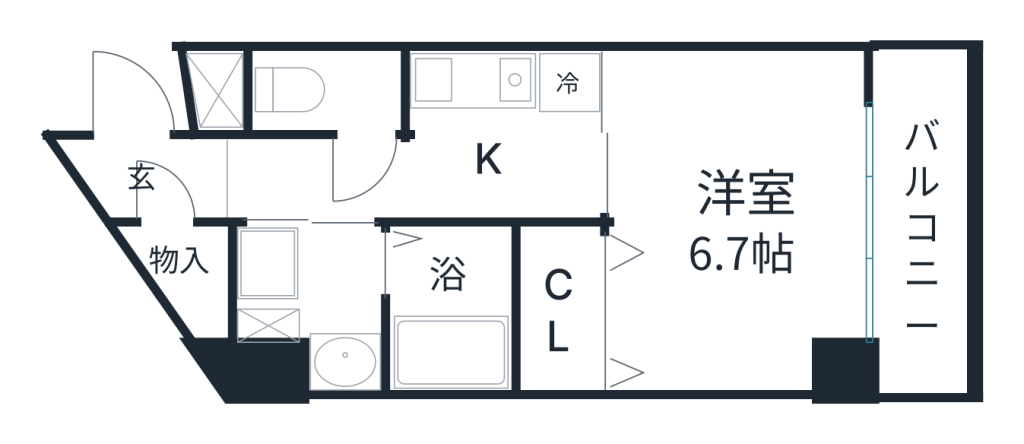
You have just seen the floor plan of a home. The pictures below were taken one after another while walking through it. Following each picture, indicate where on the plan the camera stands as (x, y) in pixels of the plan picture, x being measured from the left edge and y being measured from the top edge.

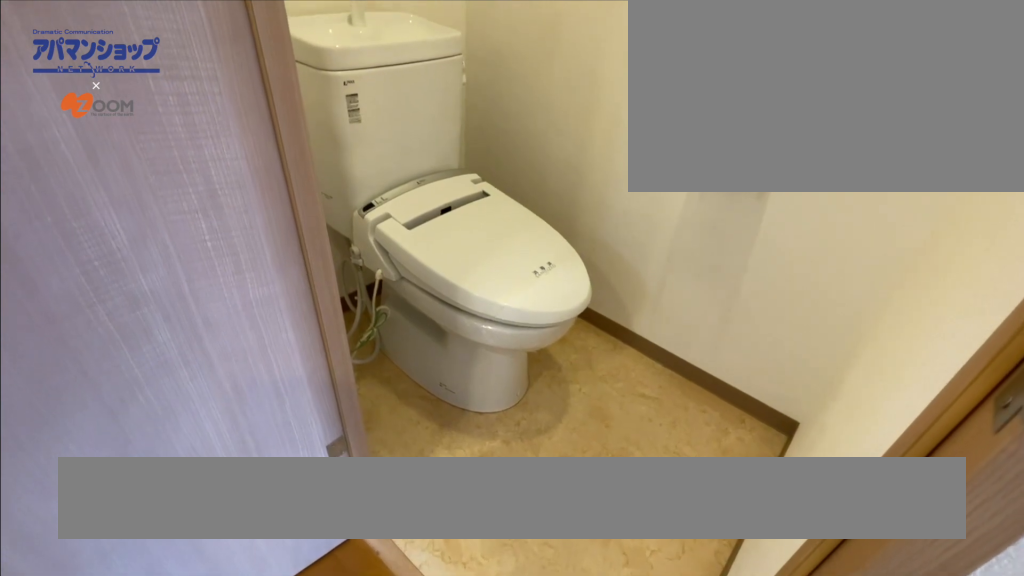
(405, 154)
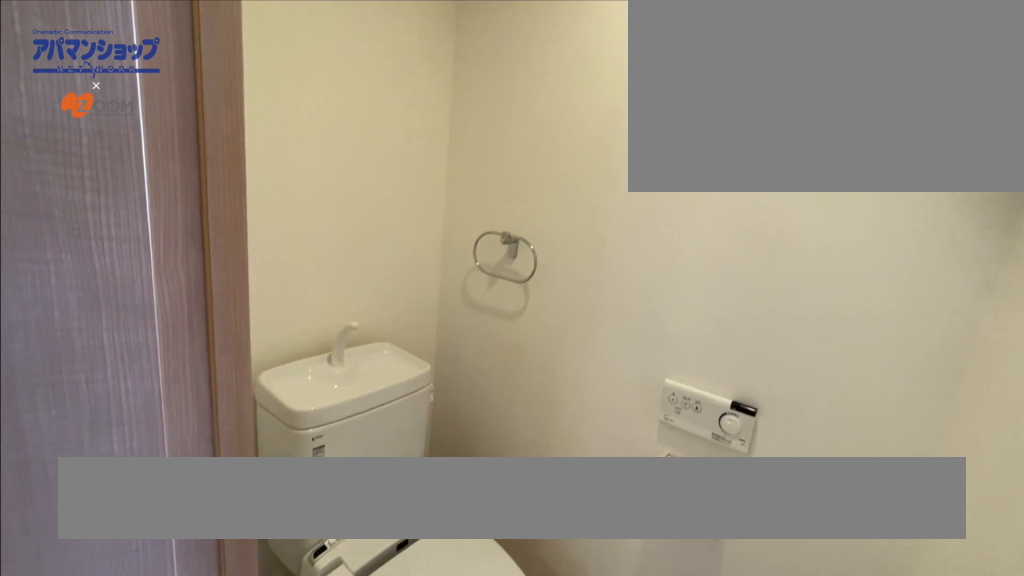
(405, 154)
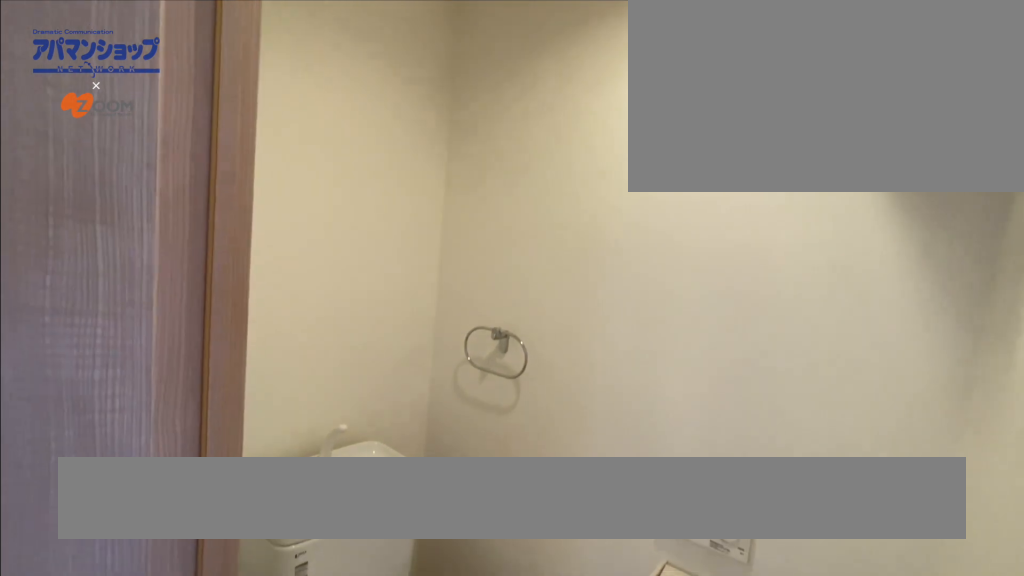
(405, 153)
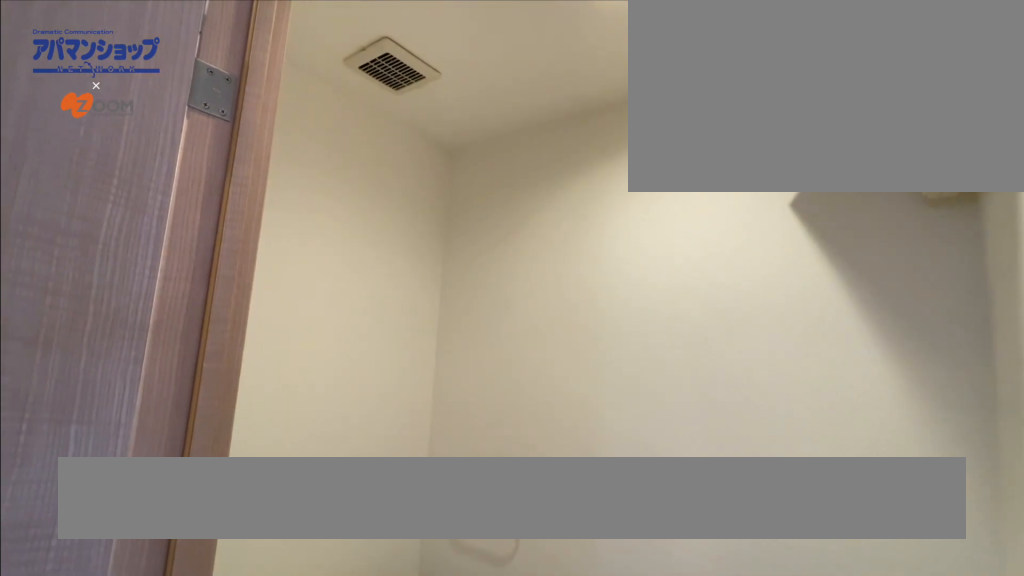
(405, 154)
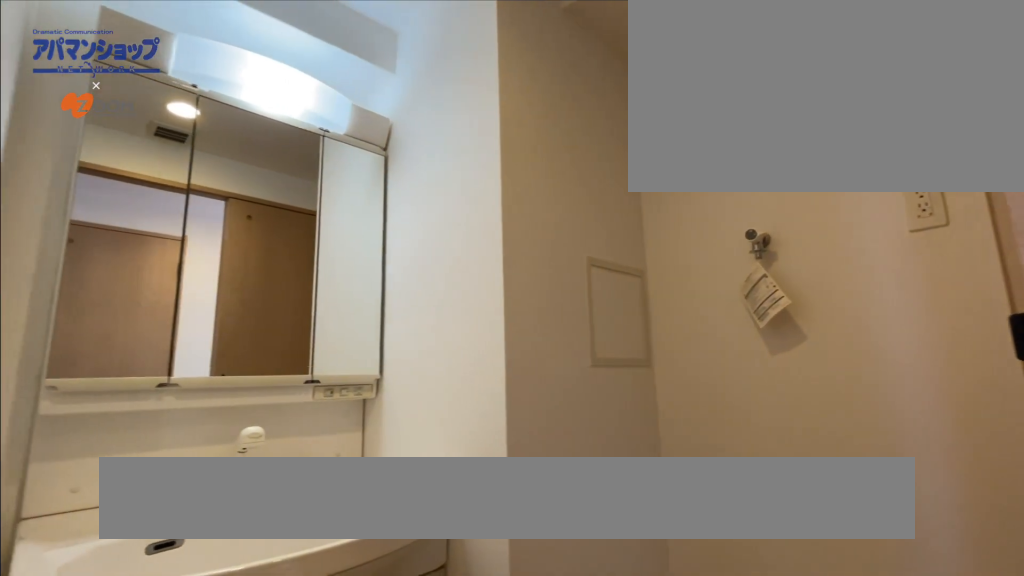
(342, 178)
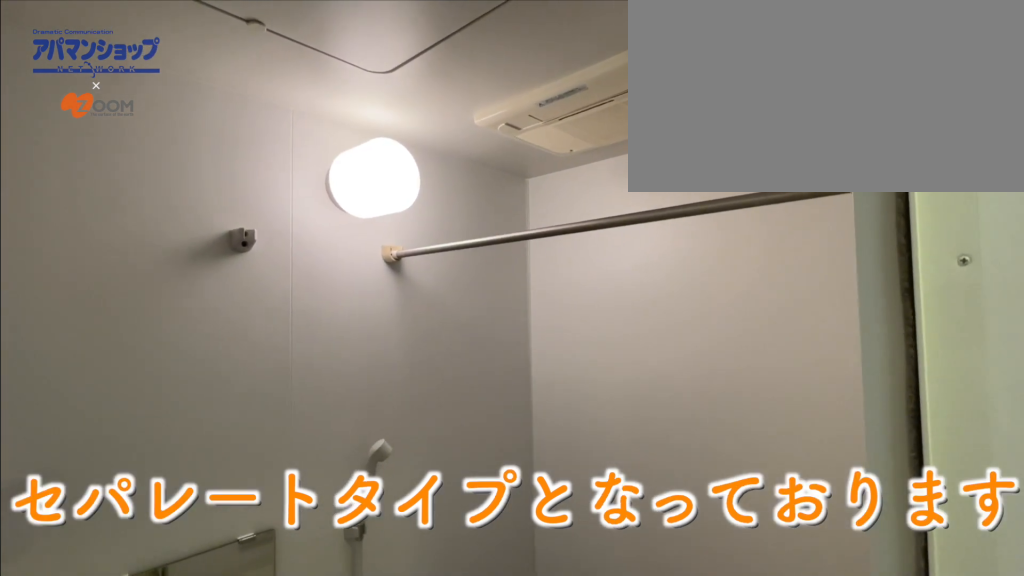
(353, 217)
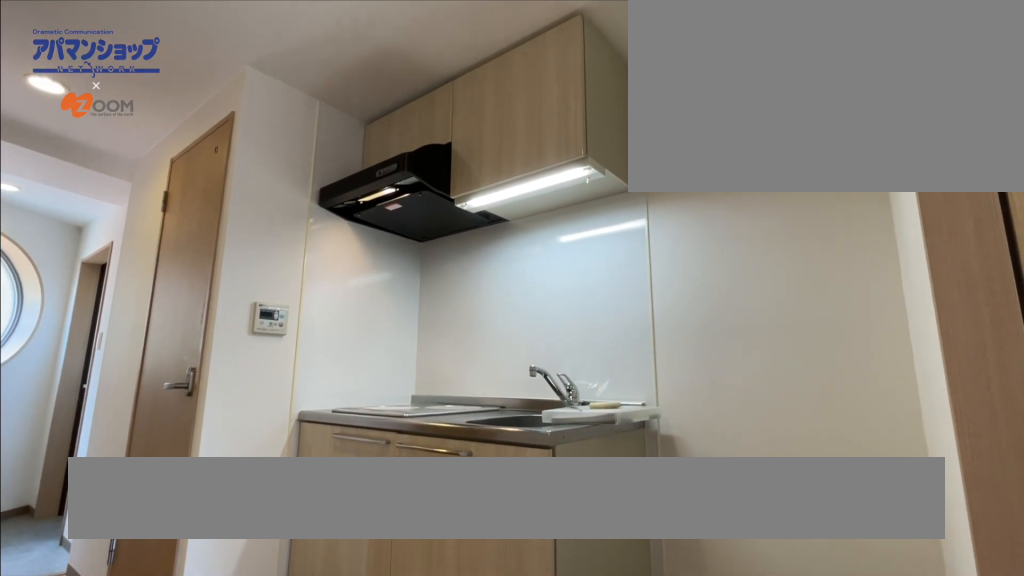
(638, 185)
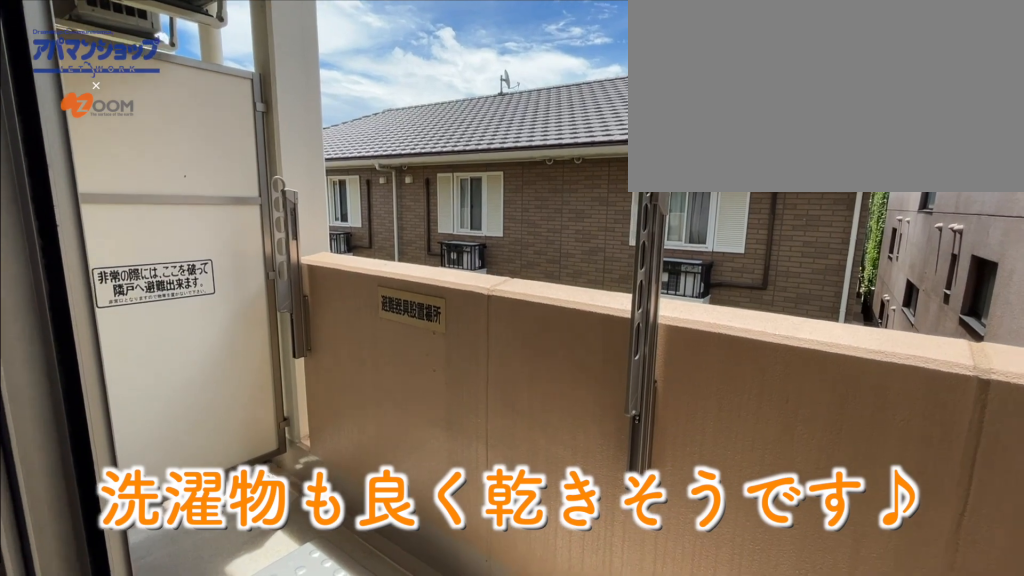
(843, 243)
